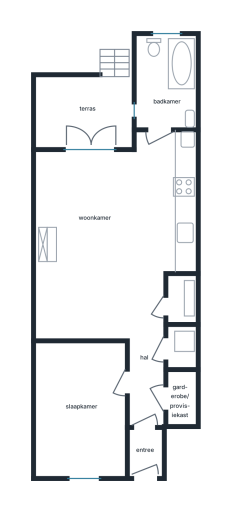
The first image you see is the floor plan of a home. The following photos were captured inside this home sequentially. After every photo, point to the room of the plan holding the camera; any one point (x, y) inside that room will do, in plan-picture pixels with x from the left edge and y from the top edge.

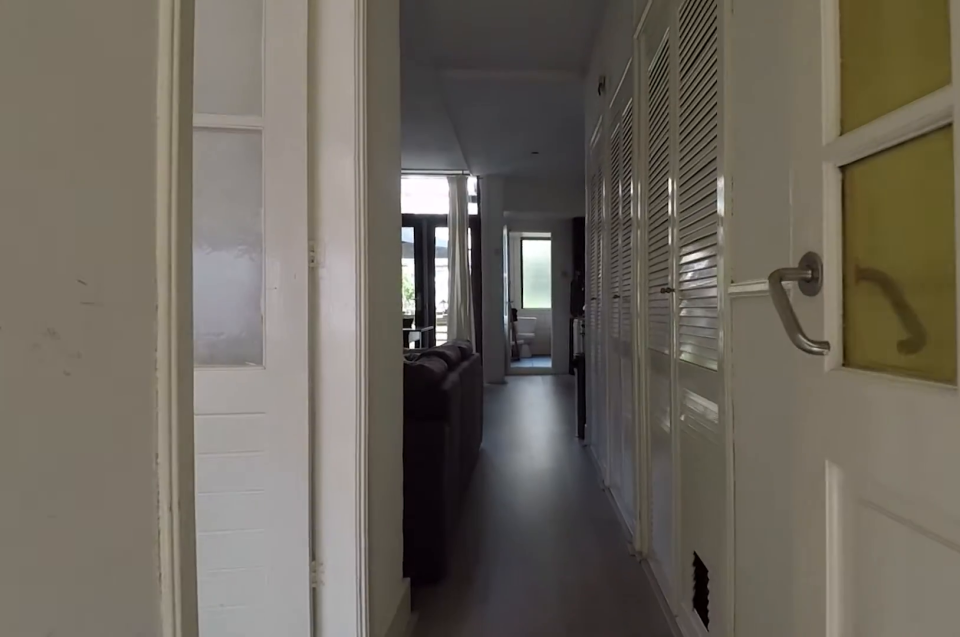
(146, 405)
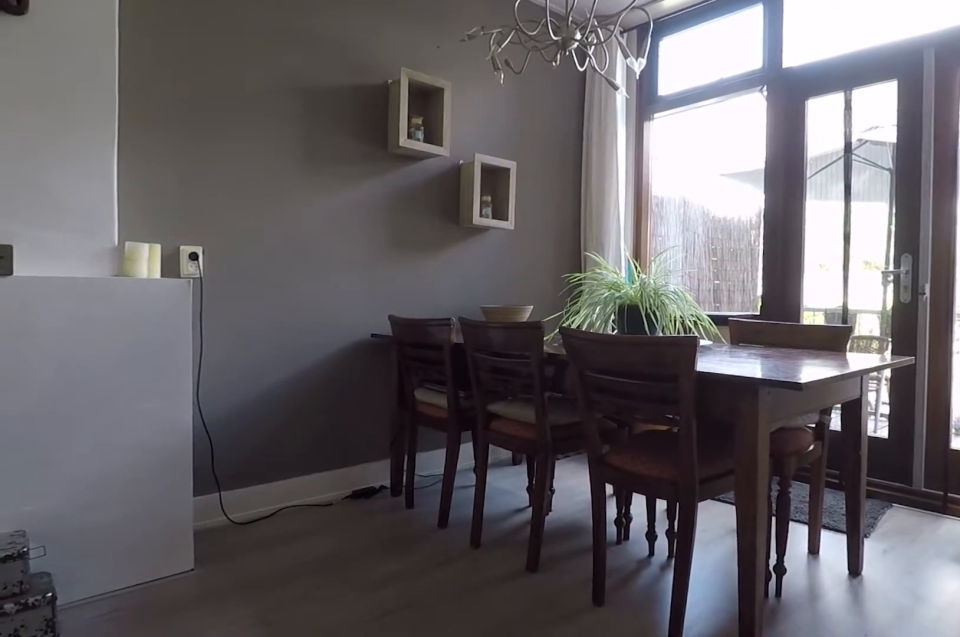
(100, 307)
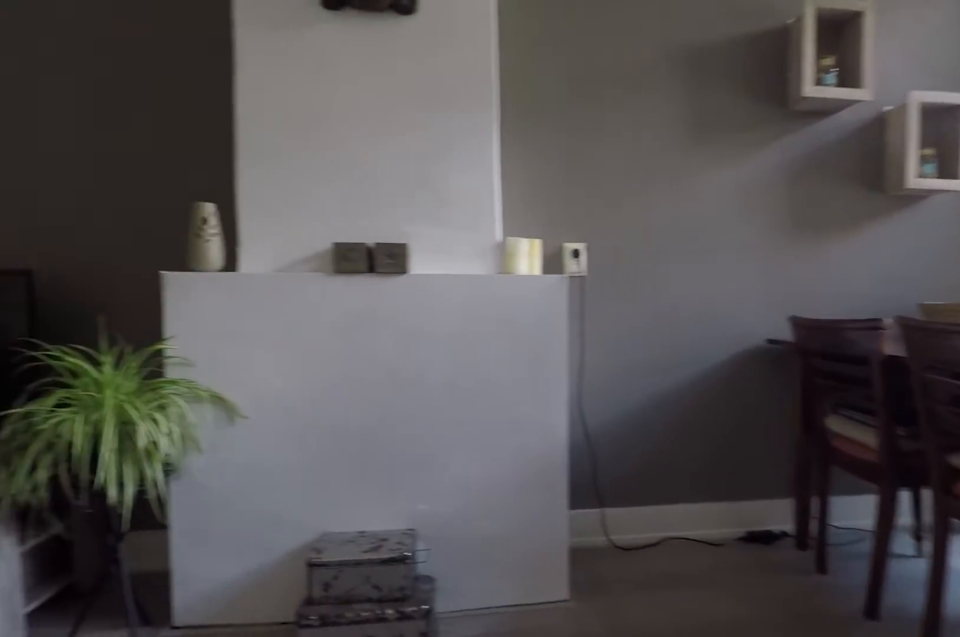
(100, 307)
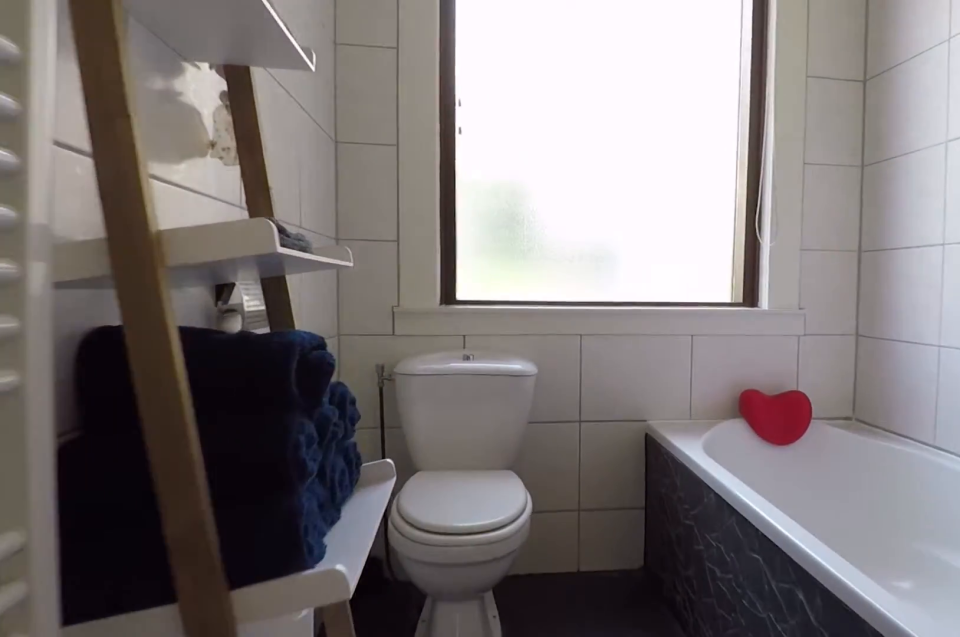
(168, 83)
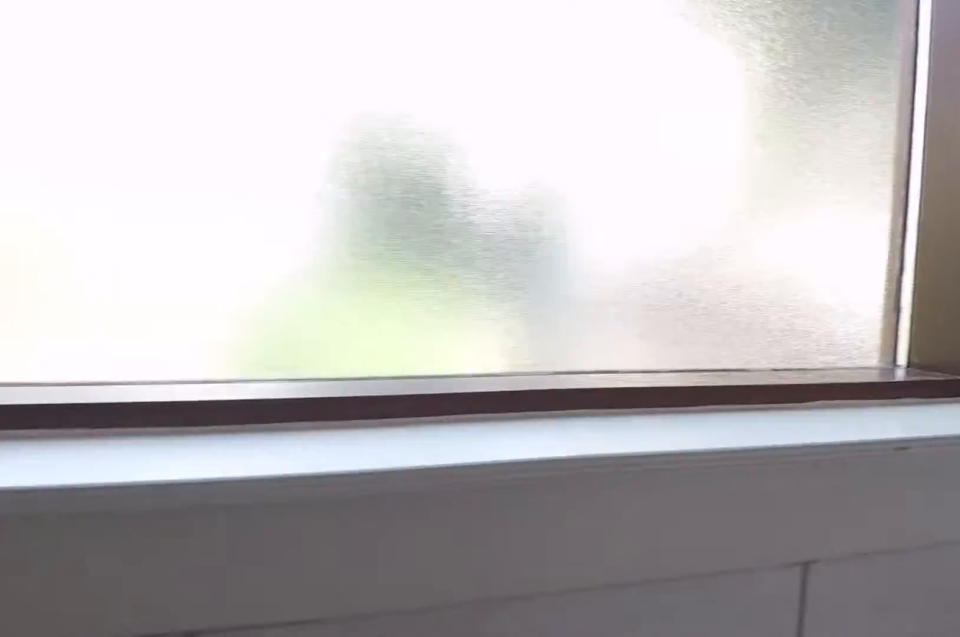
(168, 83)
